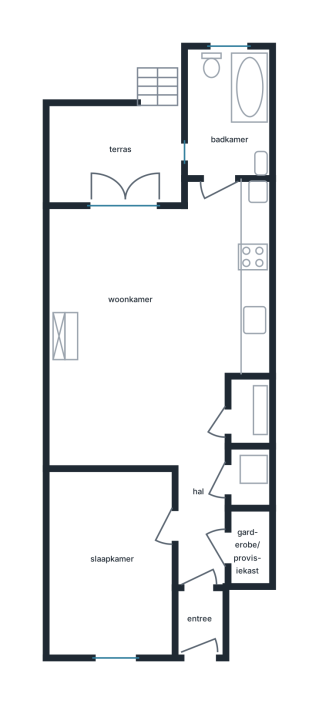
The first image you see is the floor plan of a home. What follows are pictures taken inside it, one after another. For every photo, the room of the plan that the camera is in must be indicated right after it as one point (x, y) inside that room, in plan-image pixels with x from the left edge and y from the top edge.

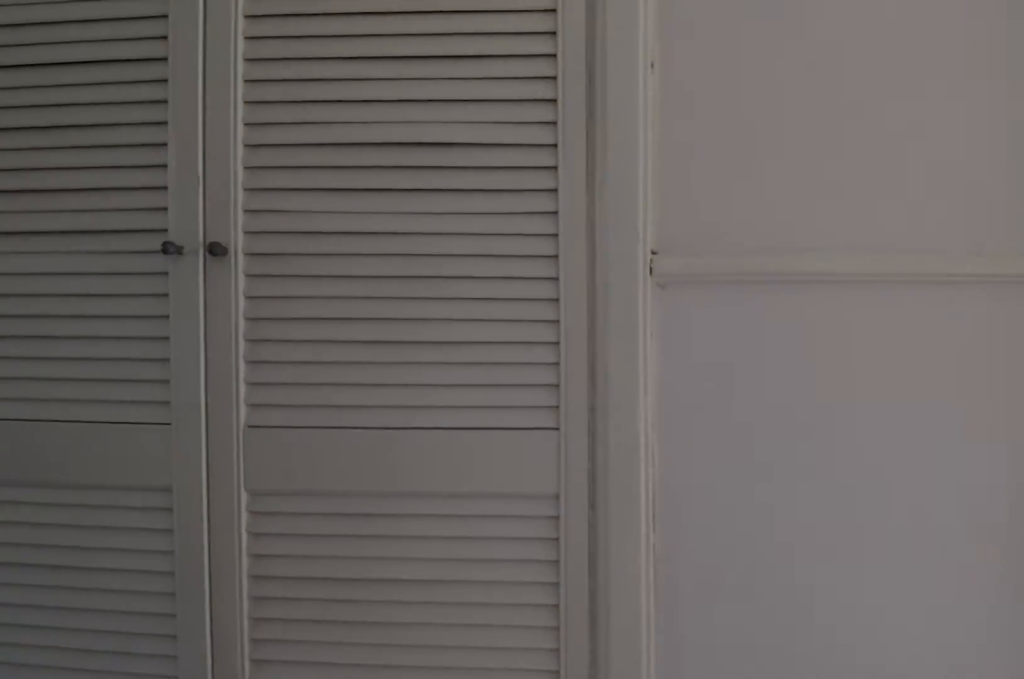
(201, 558)
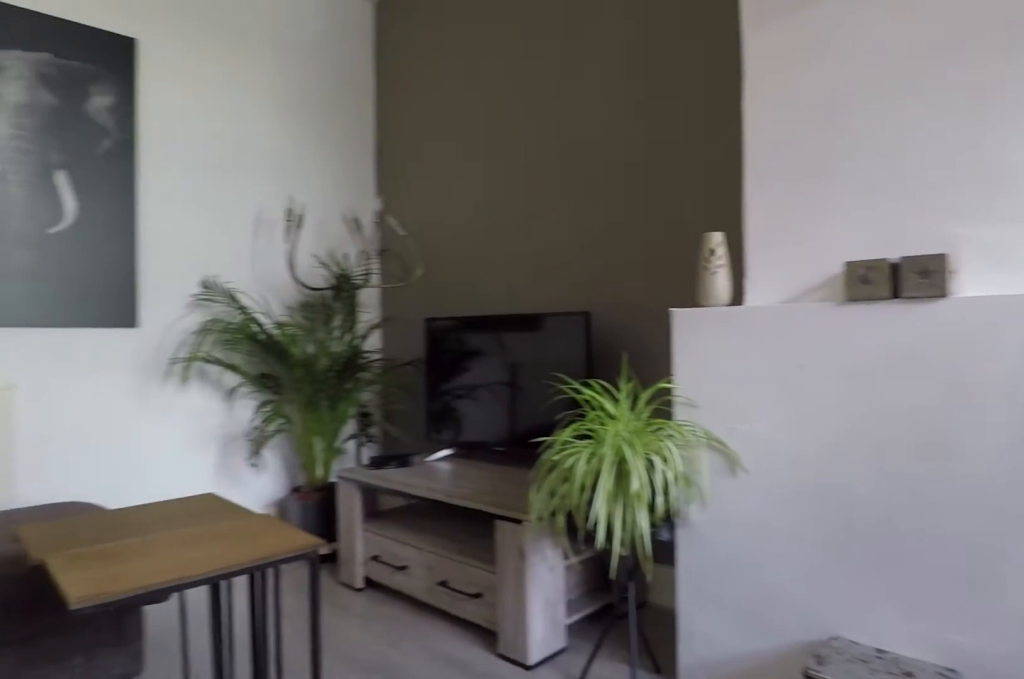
(137, 422)
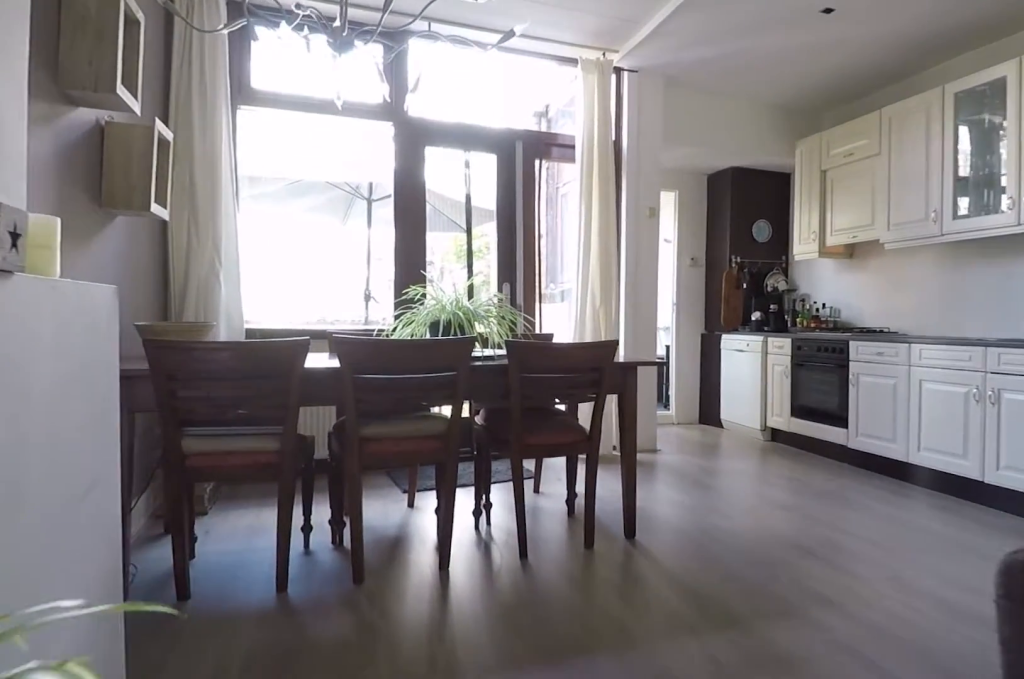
(137, 422)
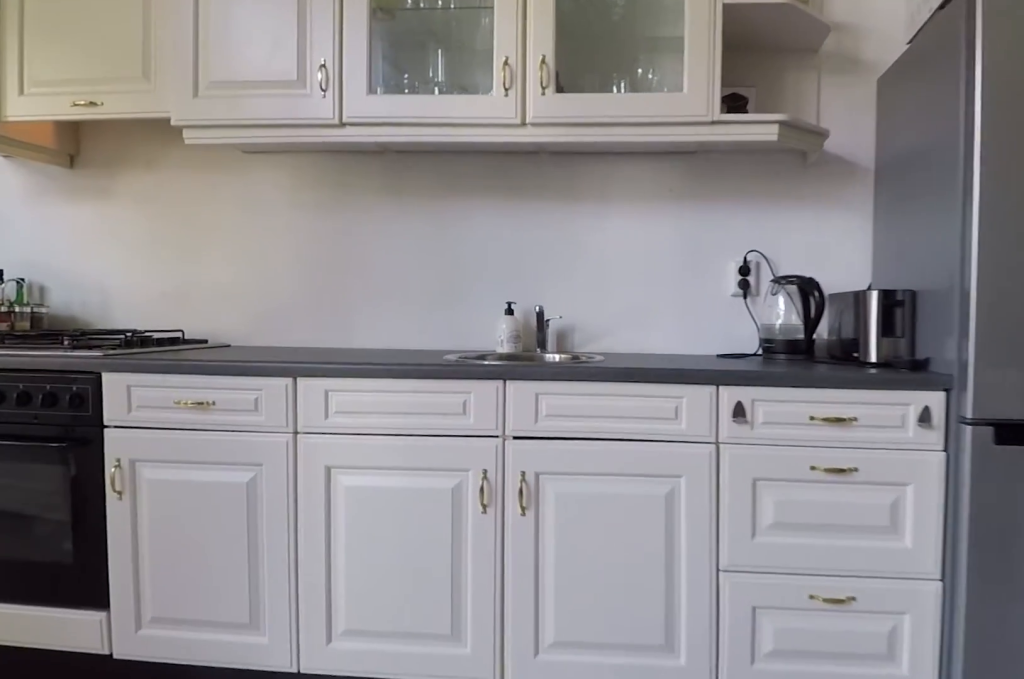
(166, 287)
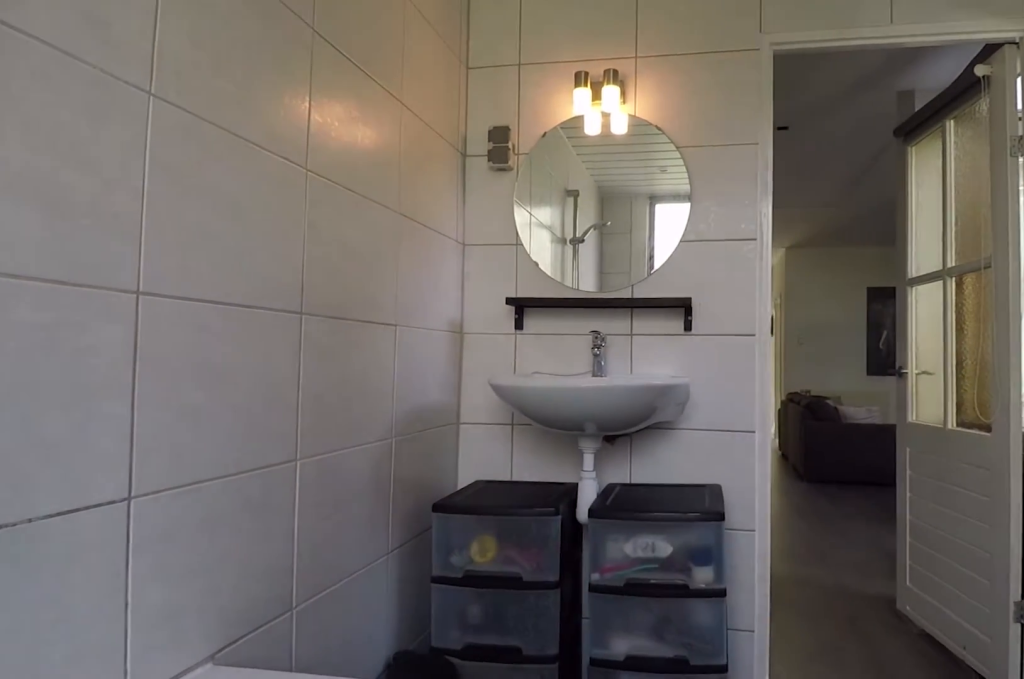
(231, 114)
